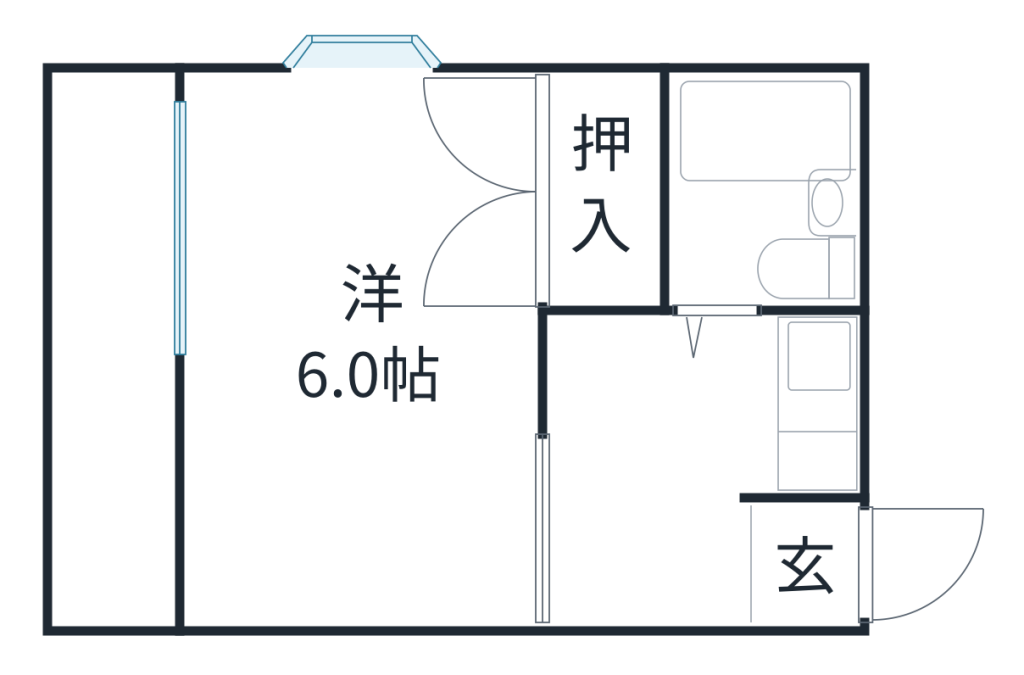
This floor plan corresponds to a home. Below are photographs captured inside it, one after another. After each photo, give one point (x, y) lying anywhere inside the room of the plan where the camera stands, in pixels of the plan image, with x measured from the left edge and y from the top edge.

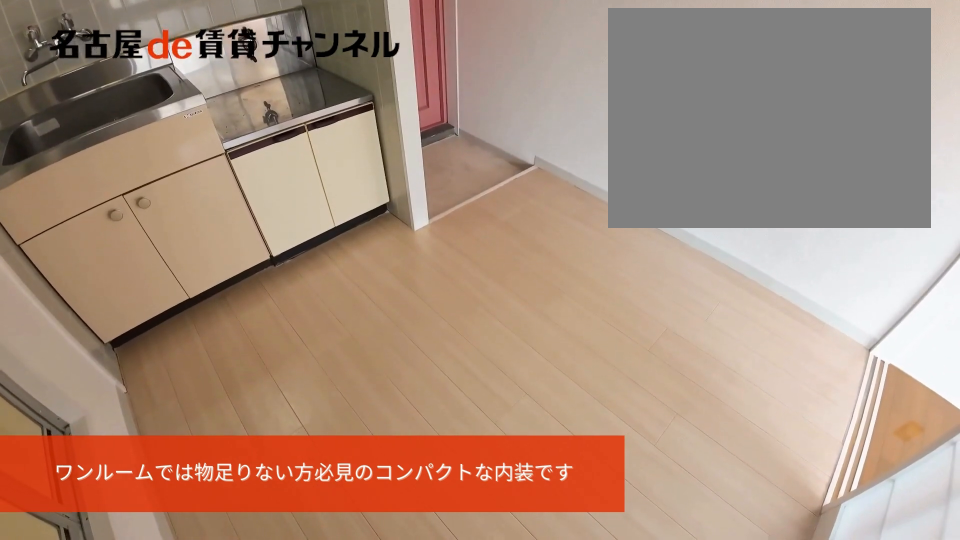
(652, 468)
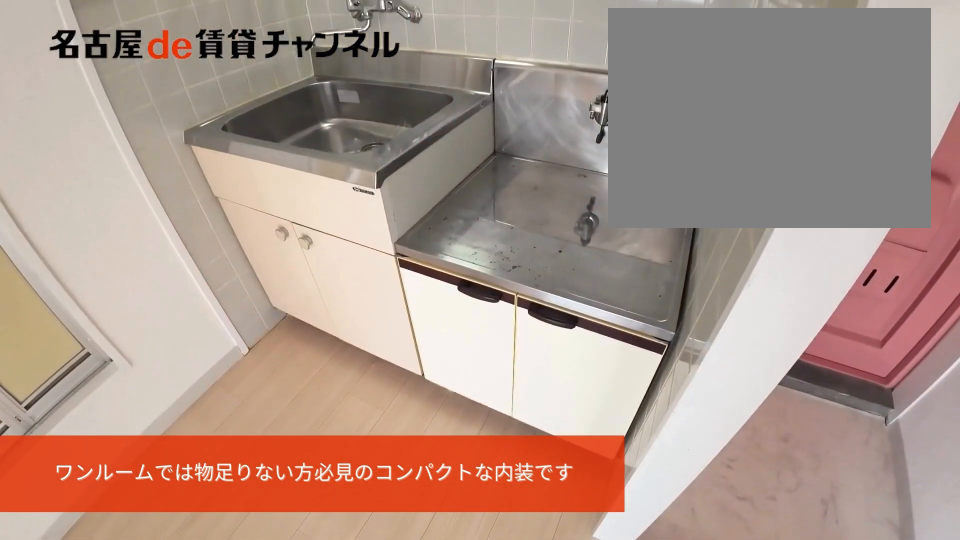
(824, 411)
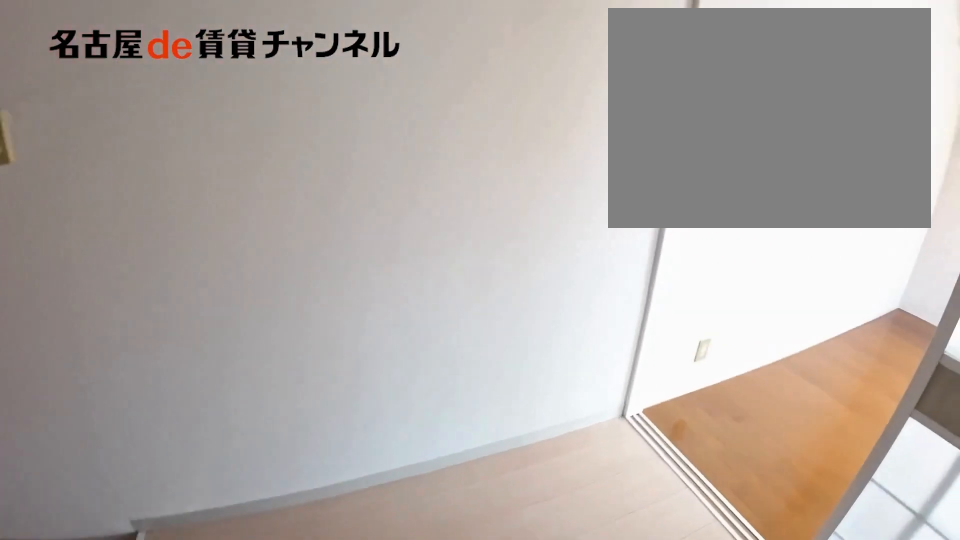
(824, 411)
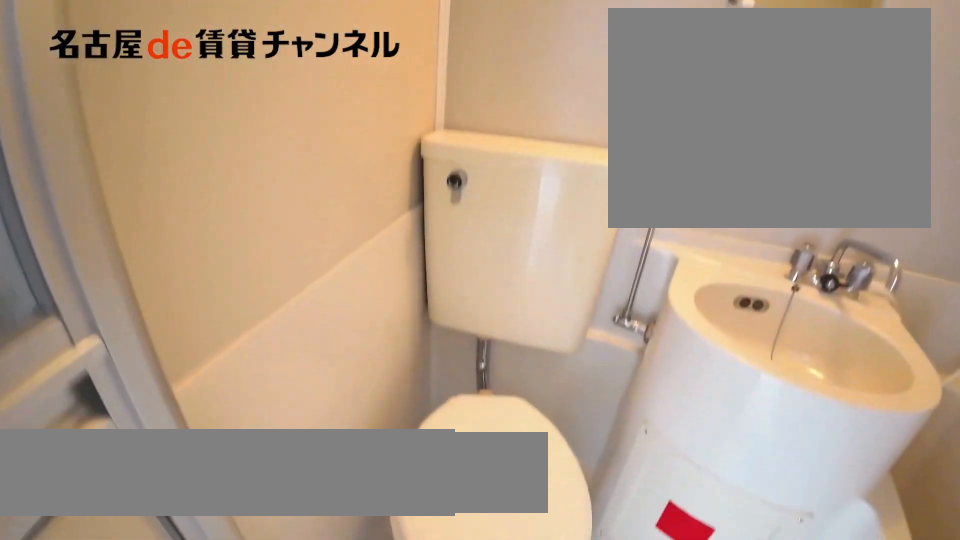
(763, 186)
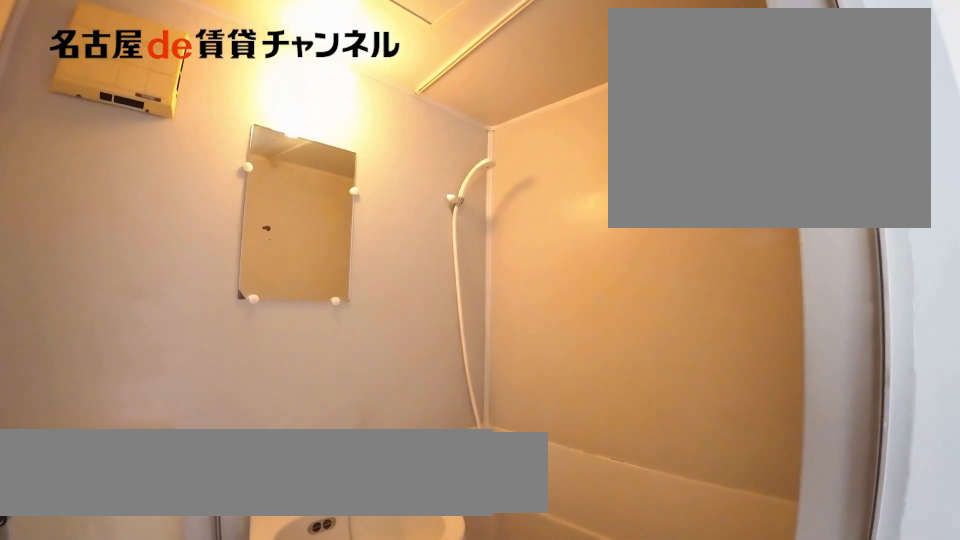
(763, 186)
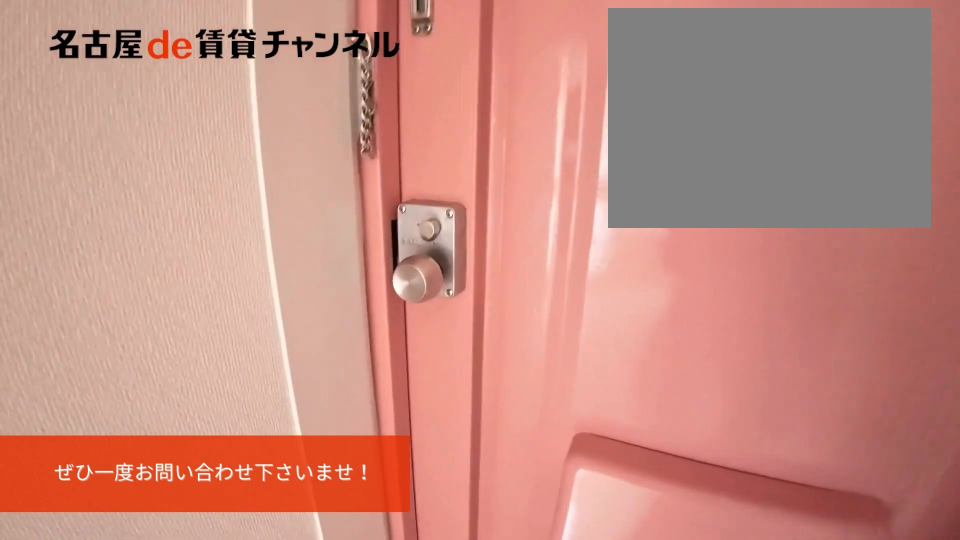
(807, 565)
